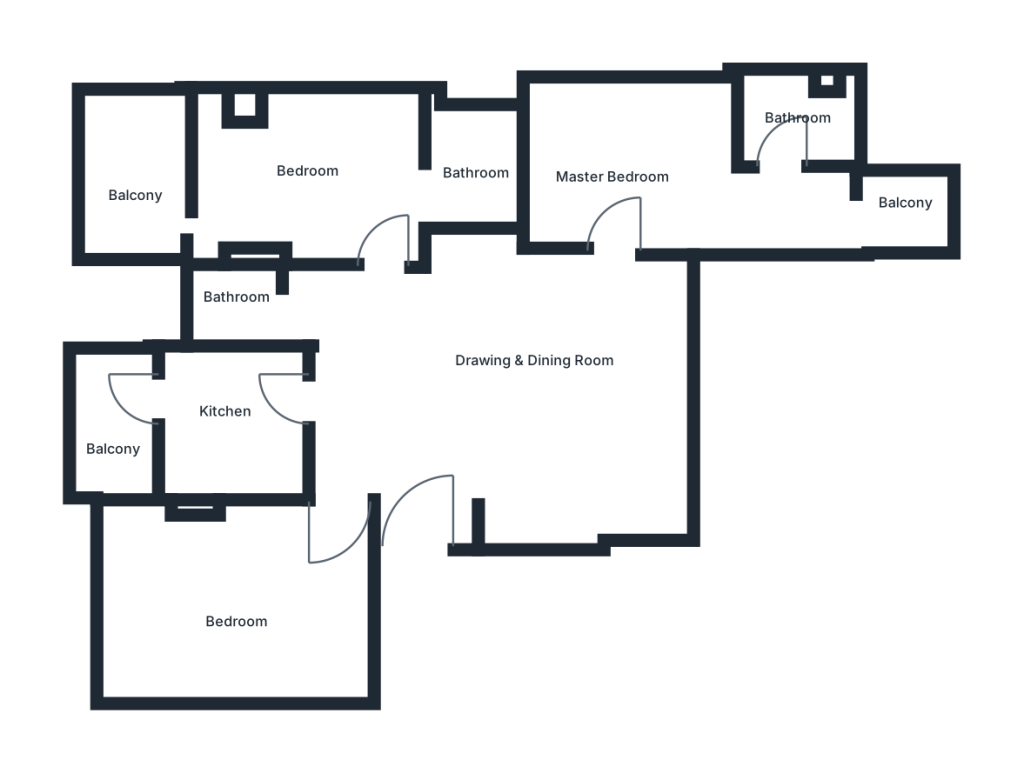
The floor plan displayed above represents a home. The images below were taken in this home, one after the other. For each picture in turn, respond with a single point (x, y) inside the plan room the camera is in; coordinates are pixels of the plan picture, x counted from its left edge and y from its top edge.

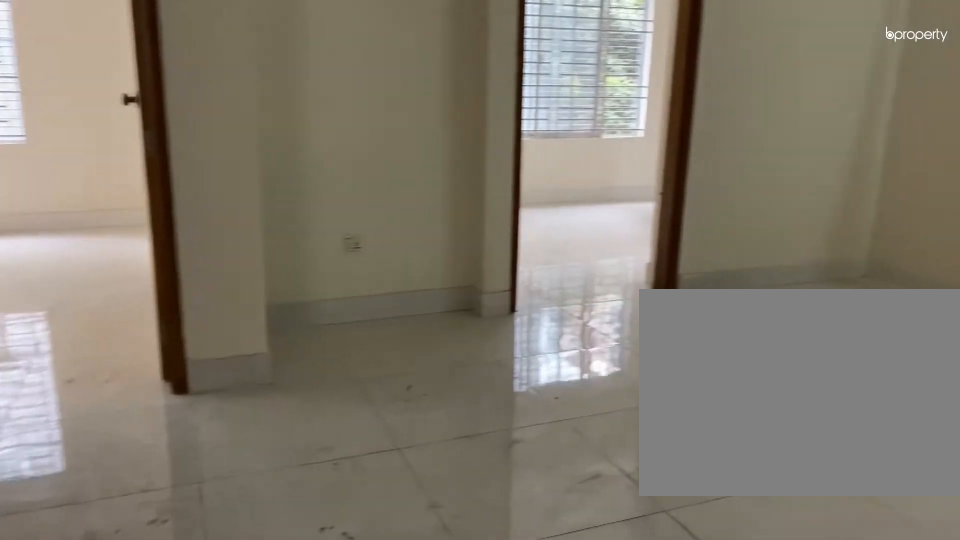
(506, 387)
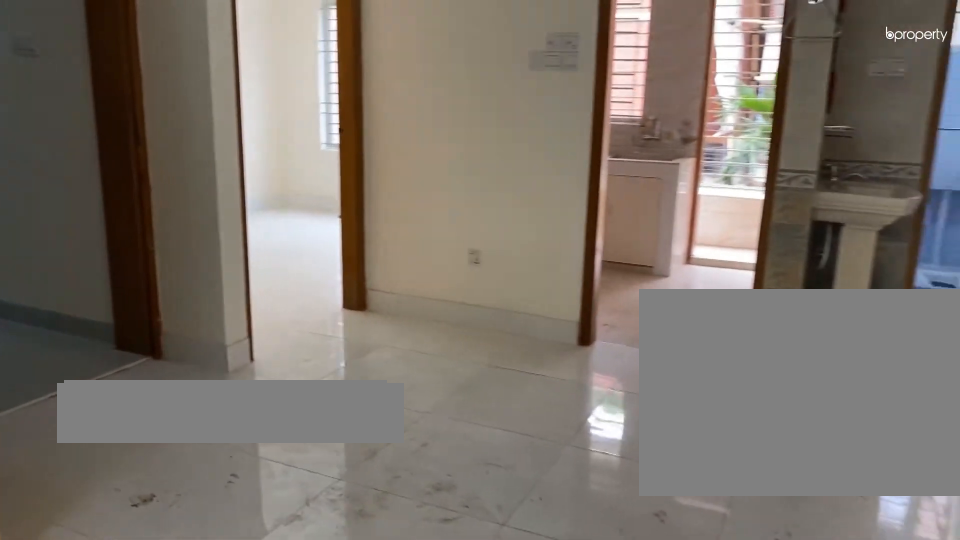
(506, 387)
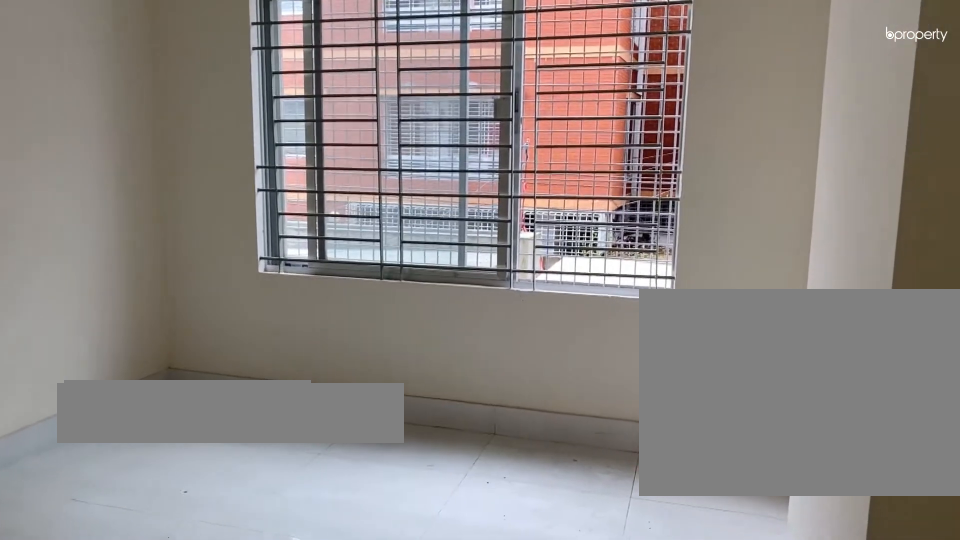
(235, 593)
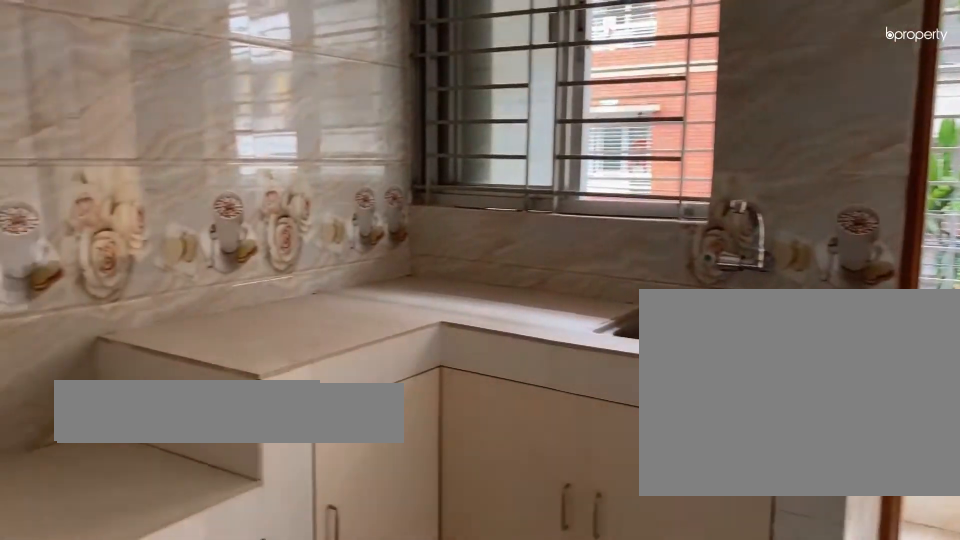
(231, 431)
